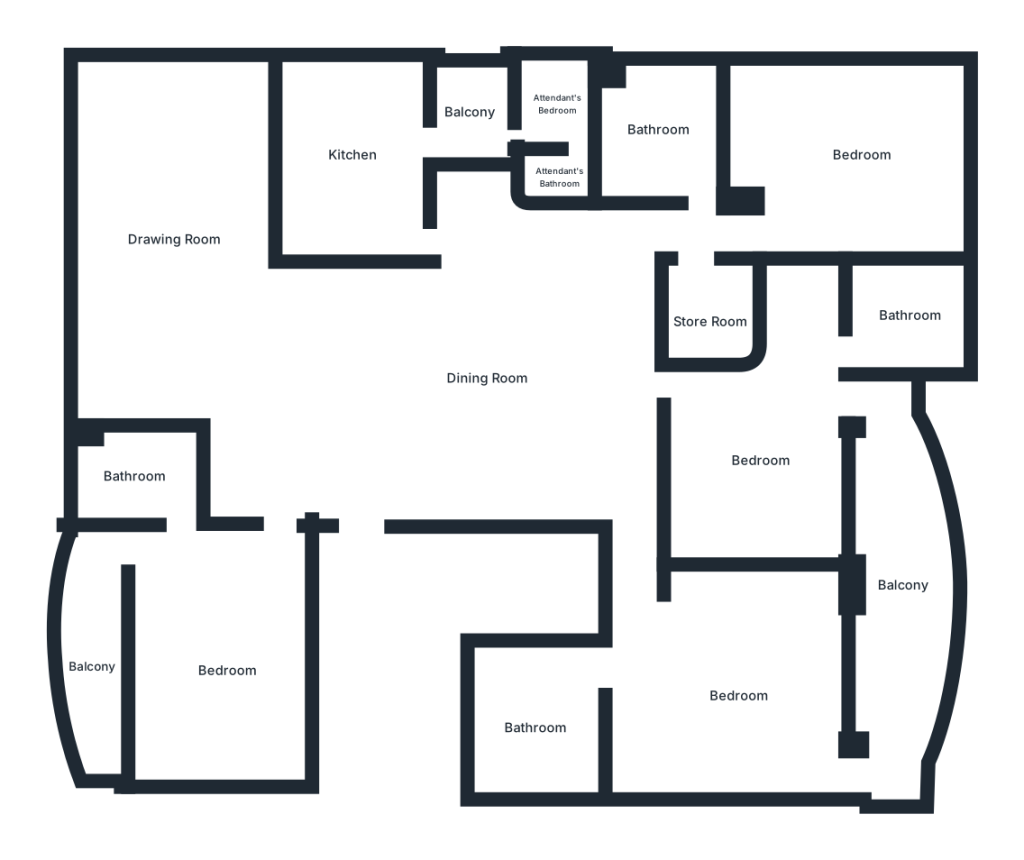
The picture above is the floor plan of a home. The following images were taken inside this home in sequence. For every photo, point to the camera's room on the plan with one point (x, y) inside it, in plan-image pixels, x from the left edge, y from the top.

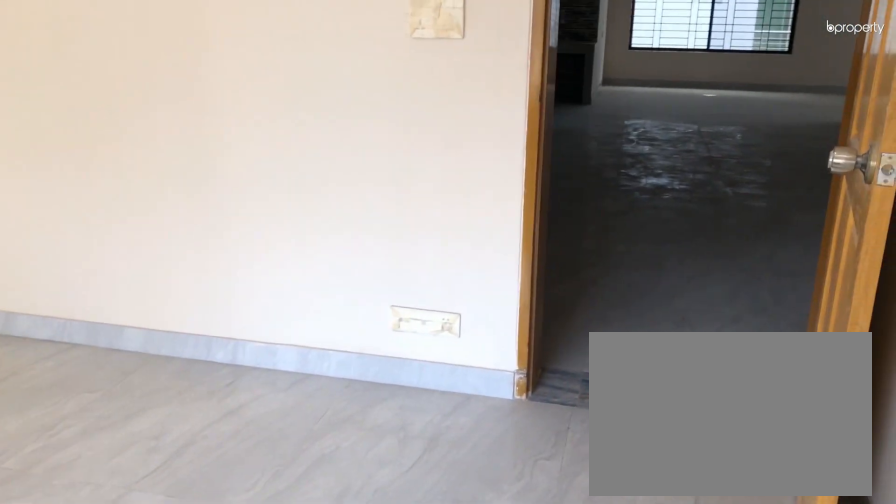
(754, 462)
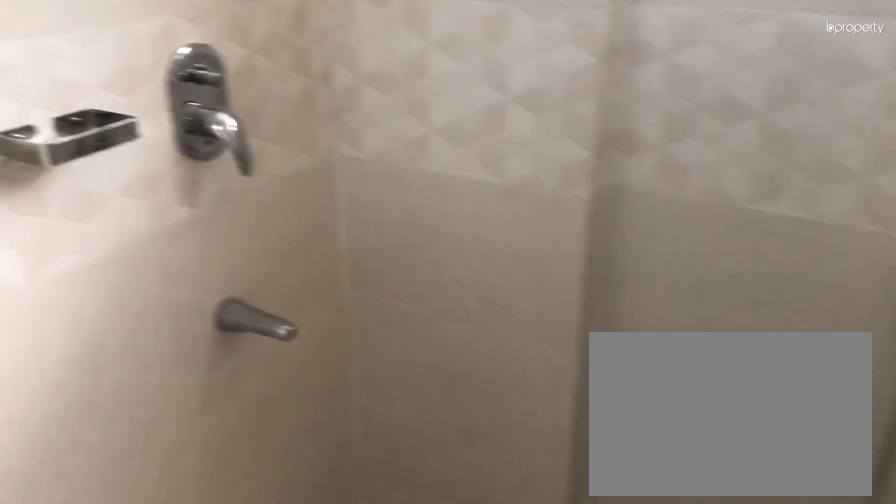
(899, 316)
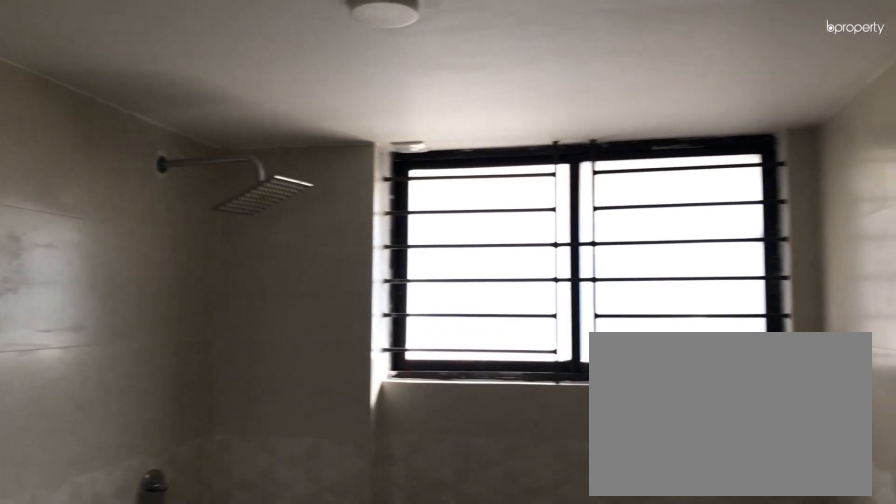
(899, 316)
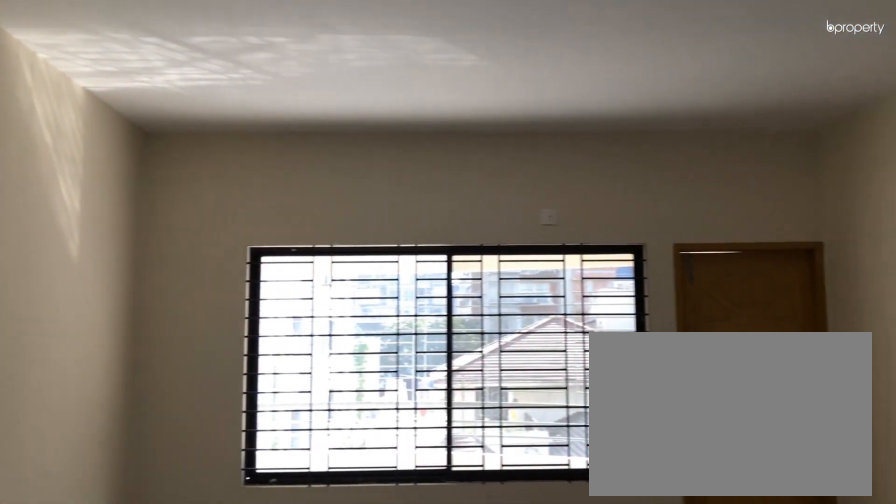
(730, 686)
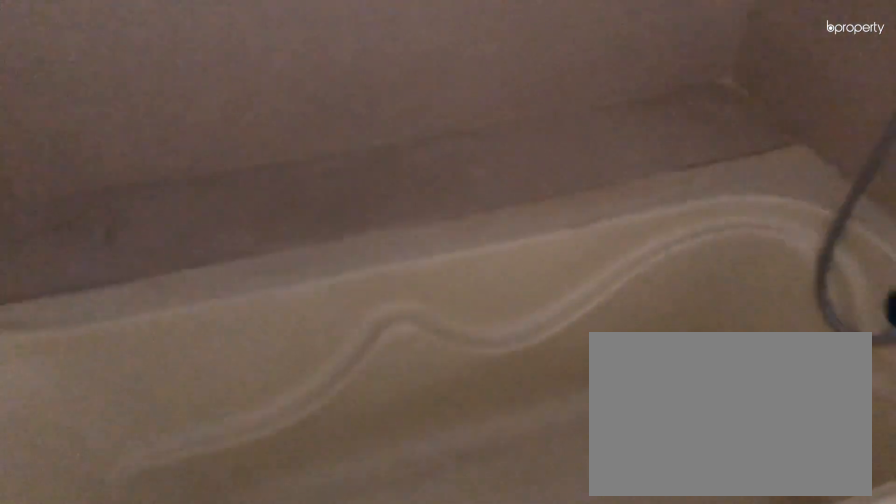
(531, 720)
